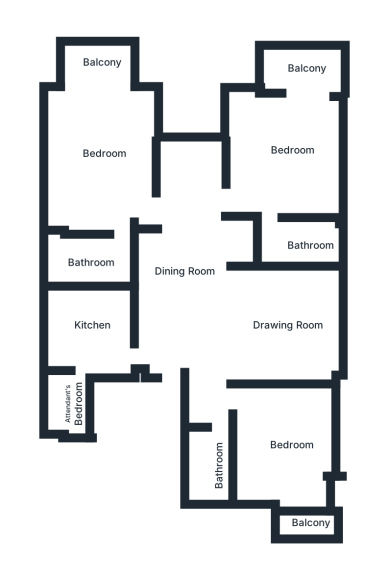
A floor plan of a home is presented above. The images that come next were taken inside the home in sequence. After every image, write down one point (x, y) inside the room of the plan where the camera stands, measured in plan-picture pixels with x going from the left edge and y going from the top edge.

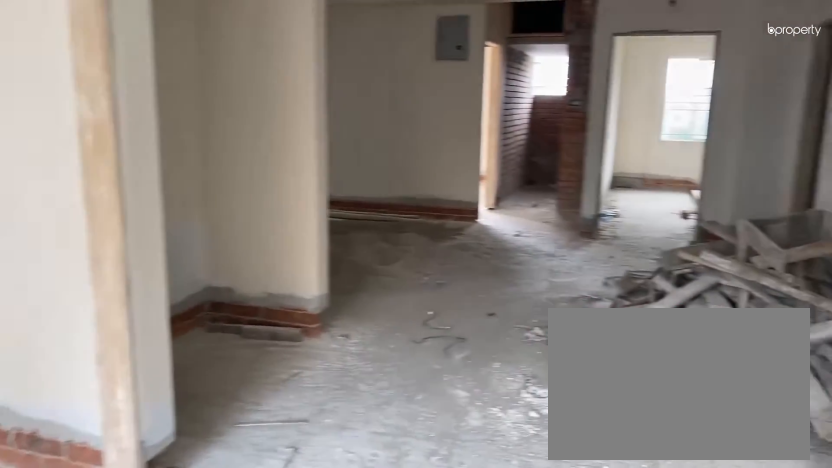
(196, 289)
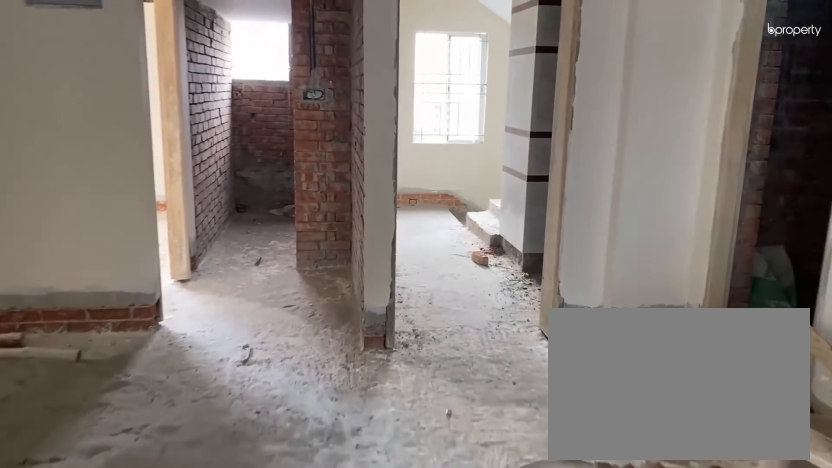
(196, 289)
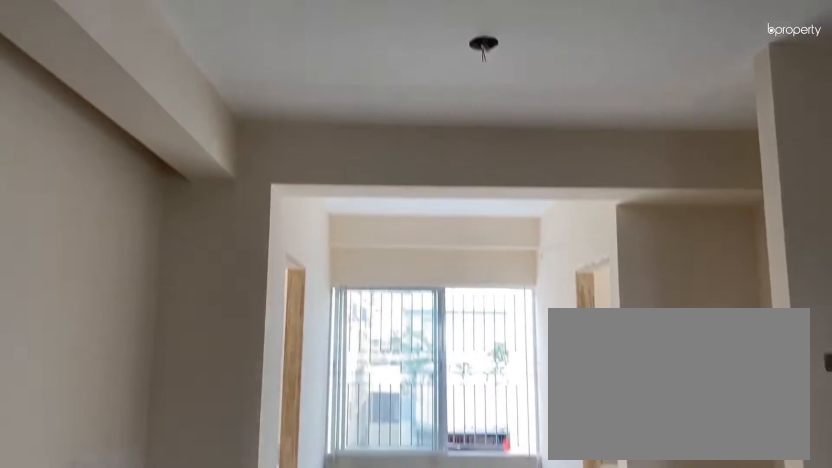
(196, 289)
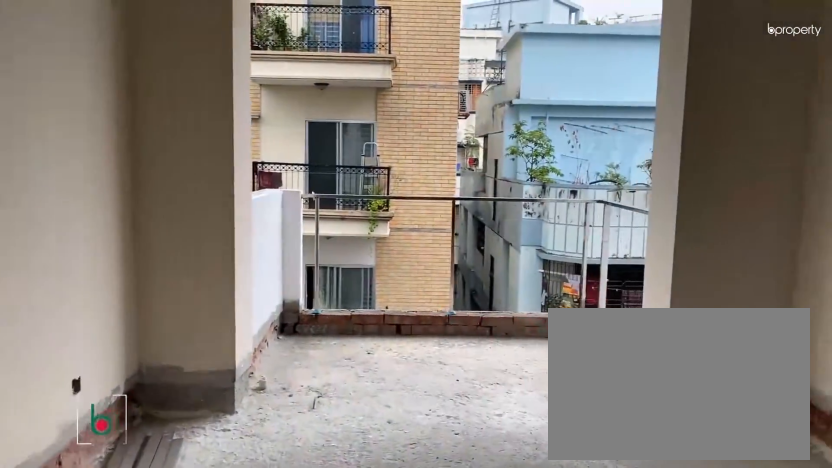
(101, 138)
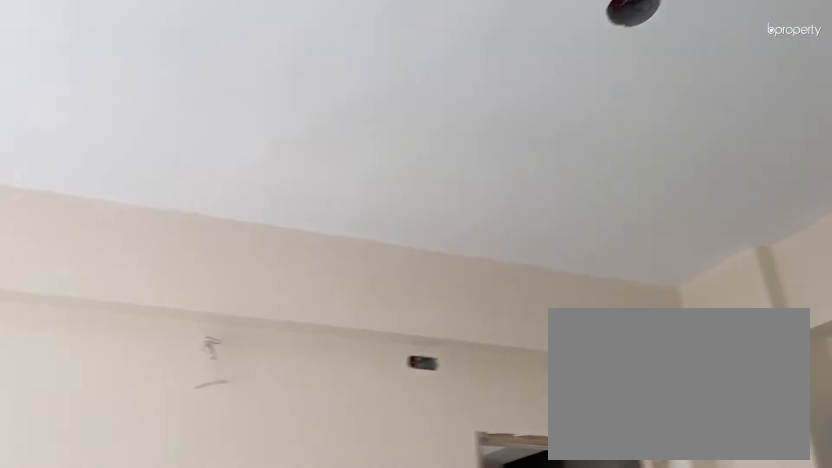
(101, 138)
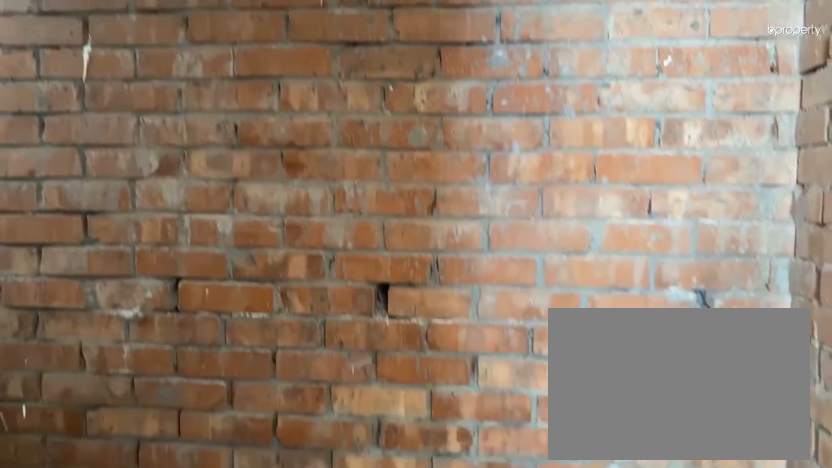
(299, 241)
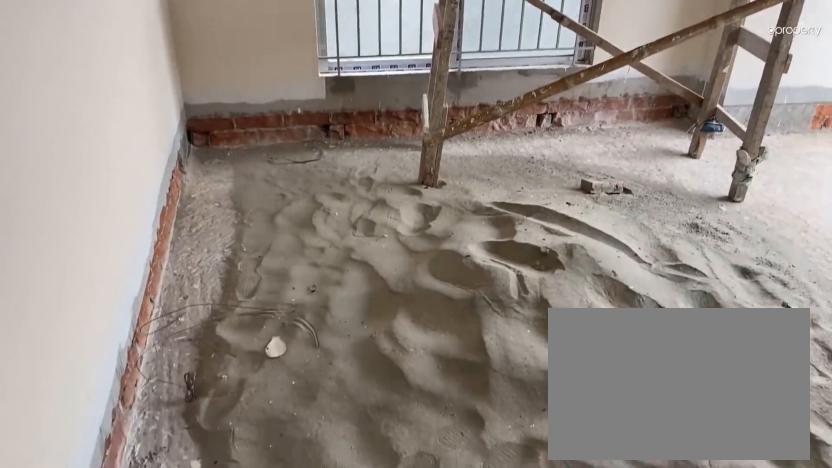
(296, 454)
